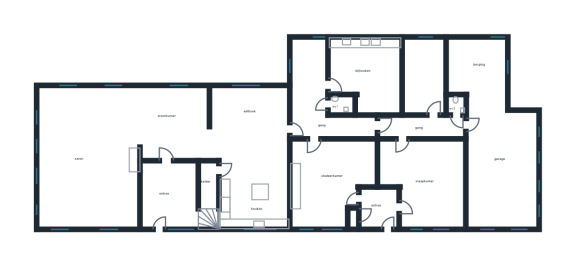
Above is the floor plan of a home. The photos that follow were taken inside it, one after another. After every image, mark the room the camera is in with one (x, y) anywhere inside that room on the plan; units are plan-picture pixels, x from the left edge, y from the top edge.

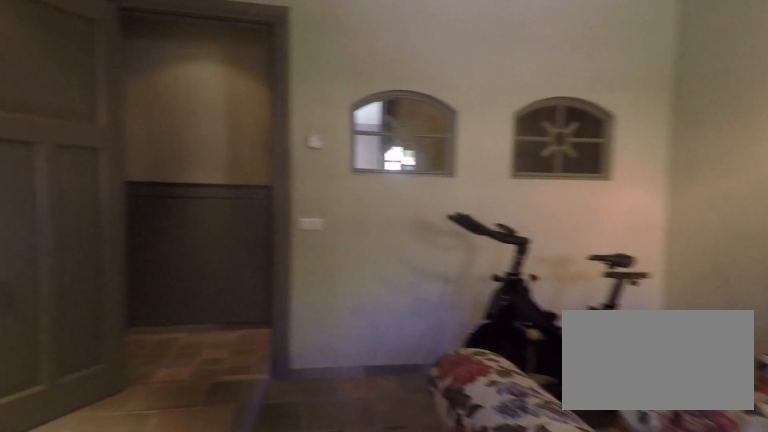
(424, 181)
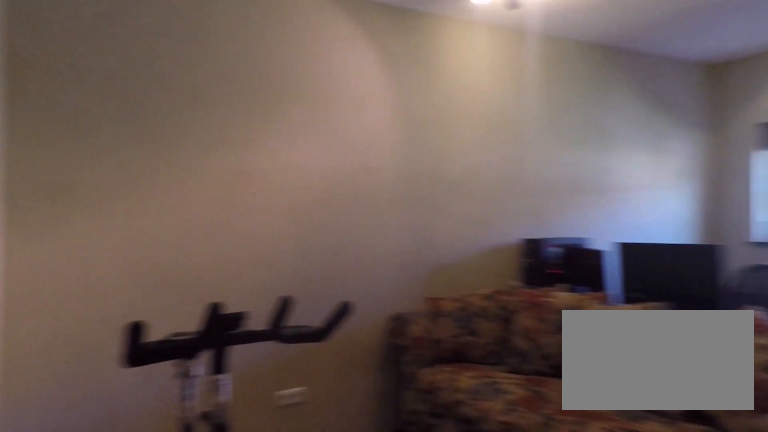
(424, 181)
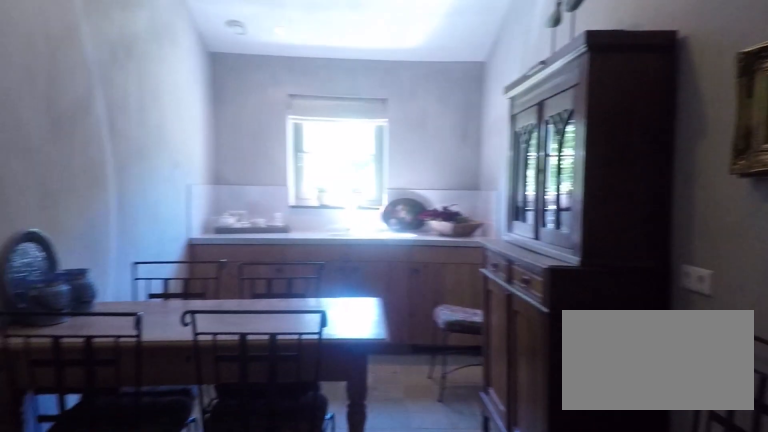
(423, 76)
